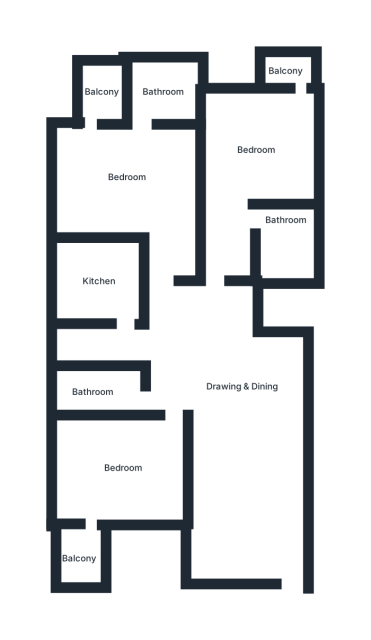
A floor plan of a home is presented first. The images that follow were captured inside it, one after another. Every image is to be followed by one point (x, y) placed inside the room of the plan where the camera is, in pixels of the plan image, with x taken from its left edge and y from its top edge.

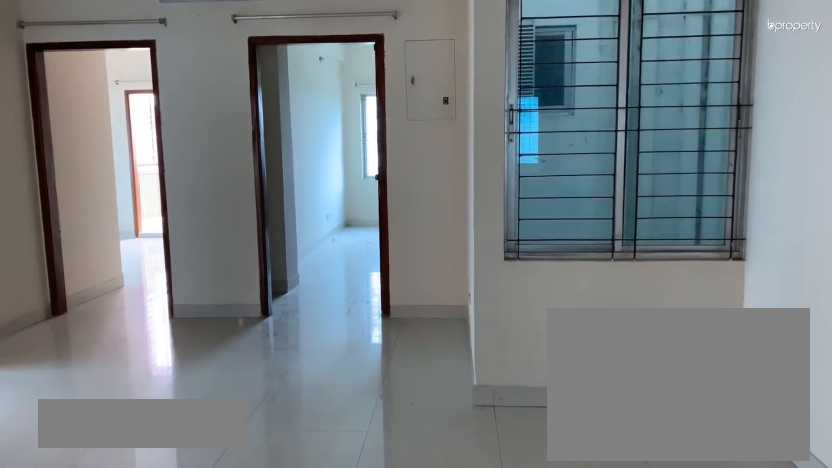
(243, 402)
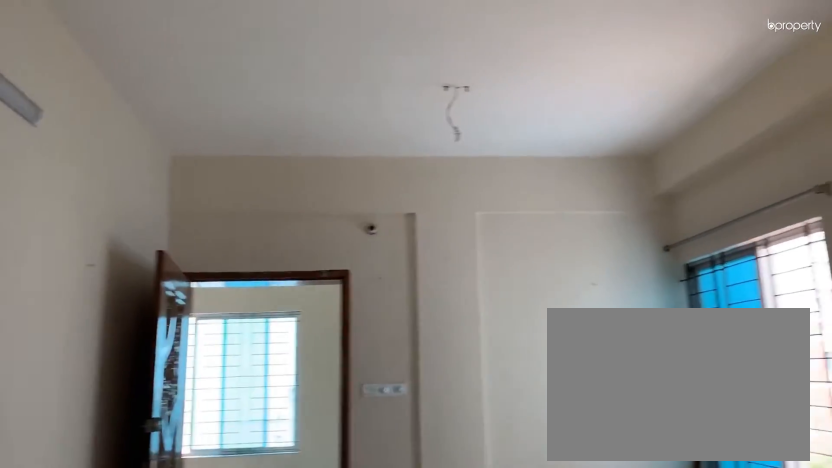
(243, 402)
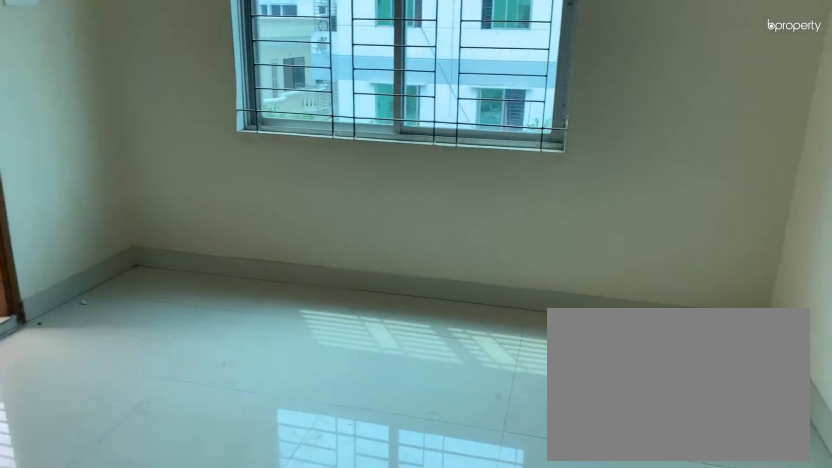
(102, 477)
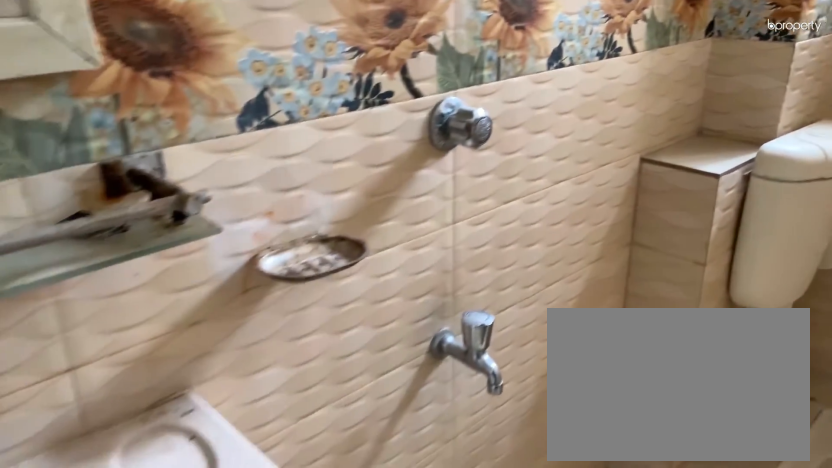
(91, 393)
